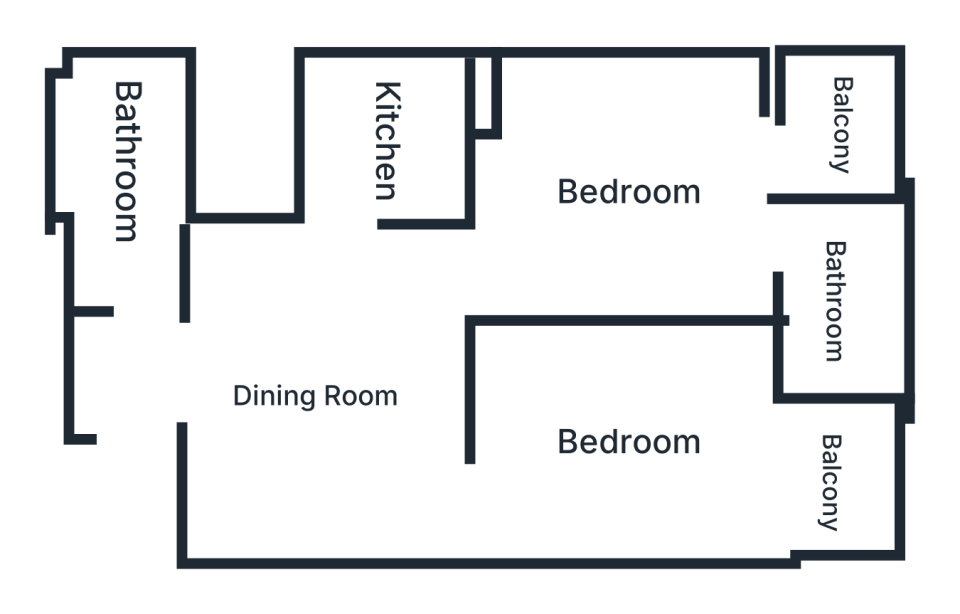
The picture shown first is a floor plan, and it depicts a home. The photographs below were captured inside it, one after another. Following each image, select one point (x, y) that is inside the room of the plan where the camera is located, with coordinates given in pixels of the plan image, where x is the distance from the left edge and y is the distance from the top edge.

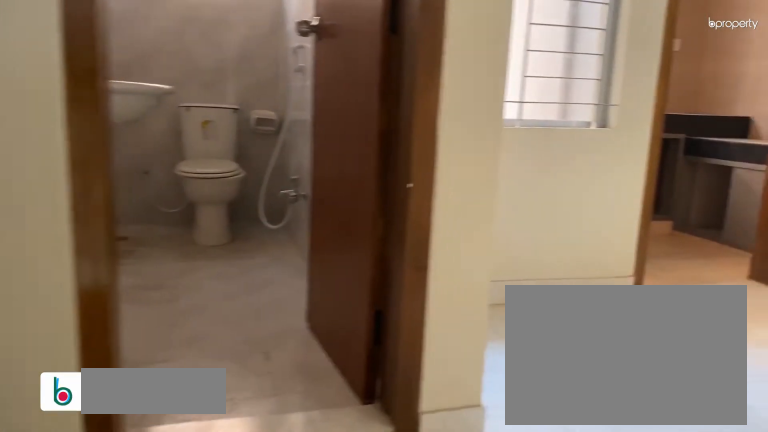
(170, 382)
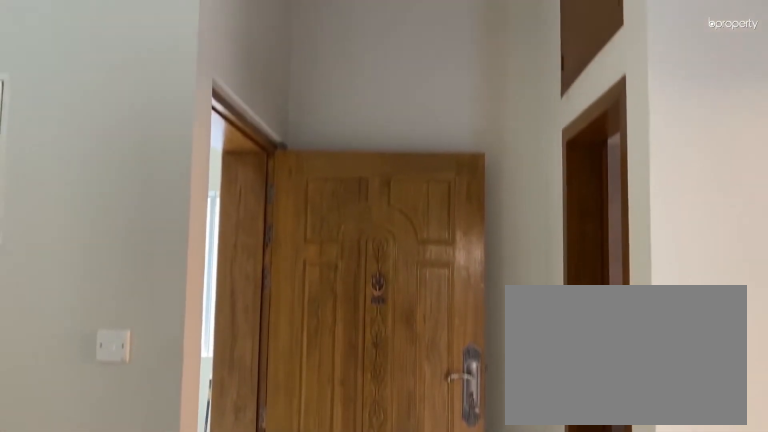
(311, 395)
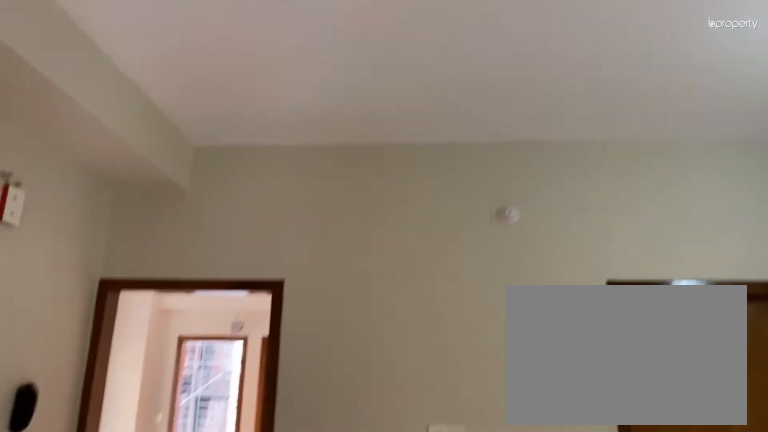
(311, 395)
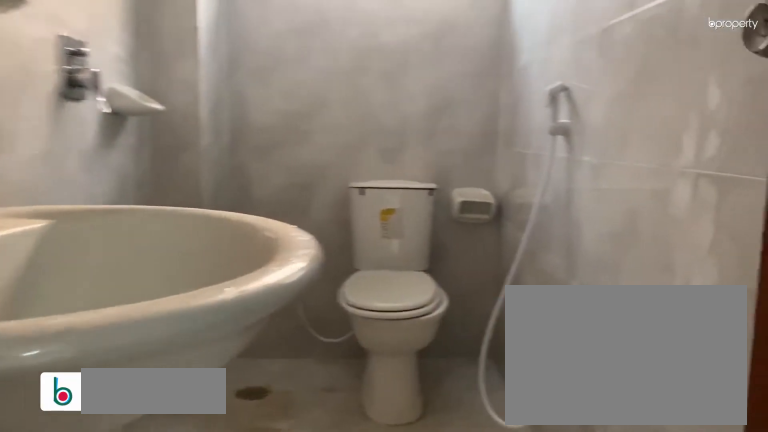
(140, 182)
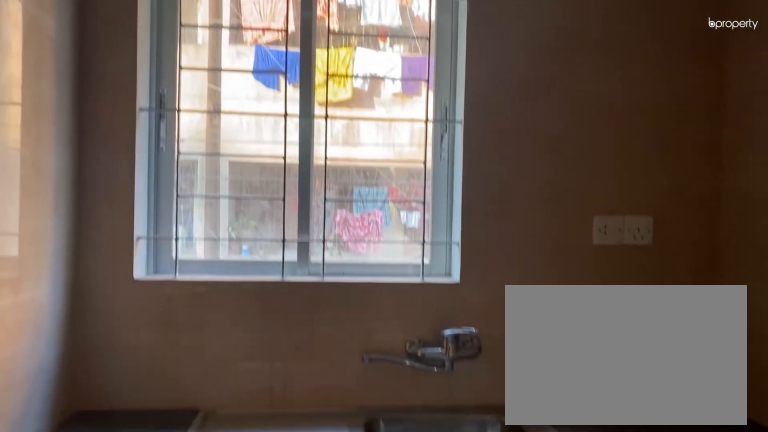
(392, 139)
